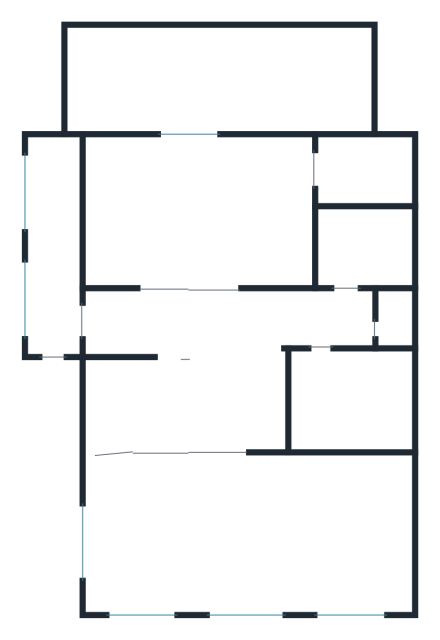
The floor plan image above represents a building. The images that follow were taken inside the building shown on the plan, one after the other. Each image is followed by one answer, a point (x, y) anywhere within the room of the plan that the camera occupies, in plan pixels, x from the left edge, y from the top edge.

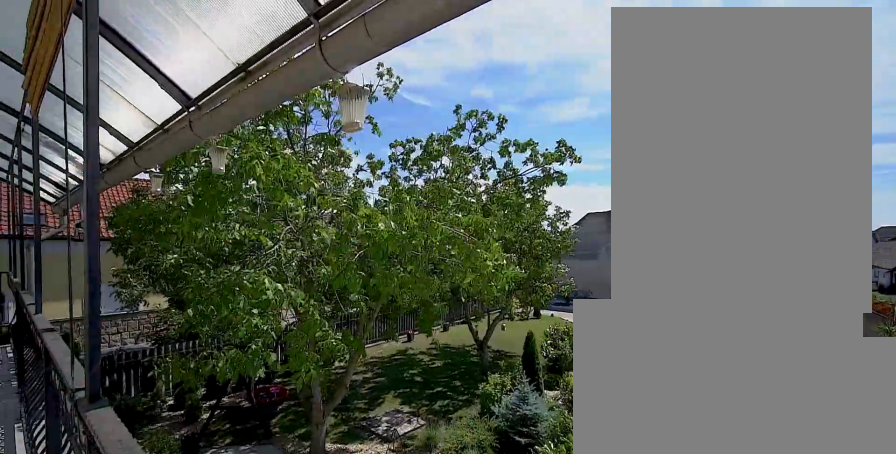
(233, 75)
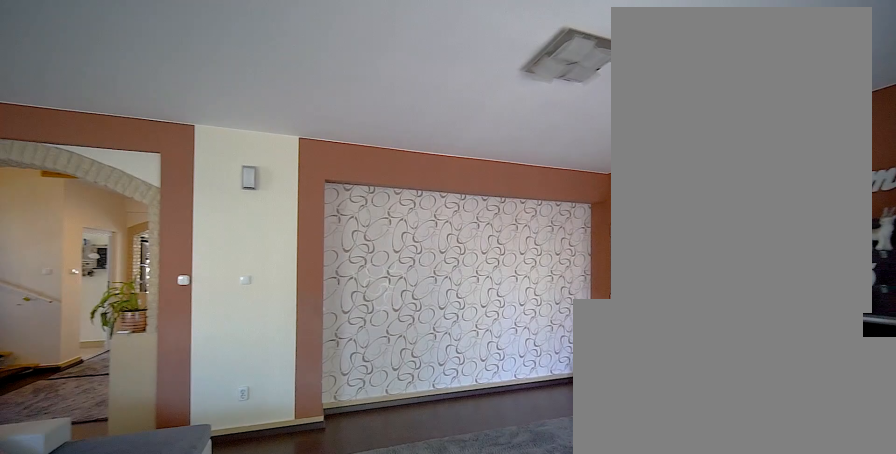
(255, 534)
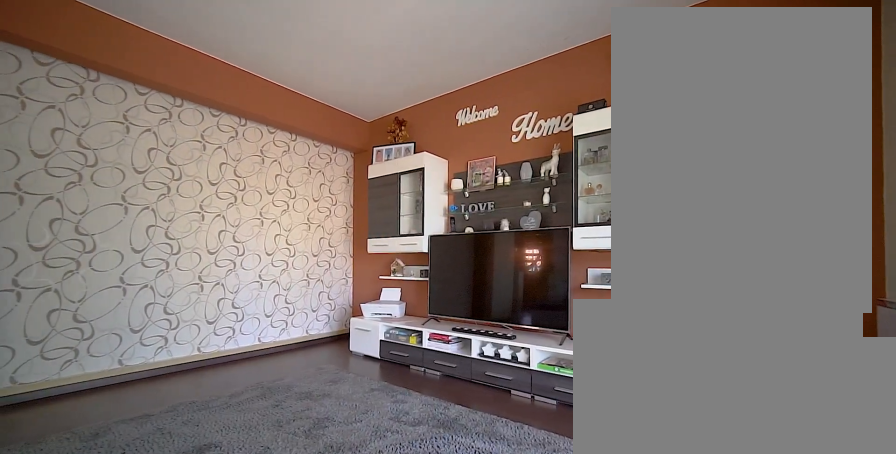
(255, 534)
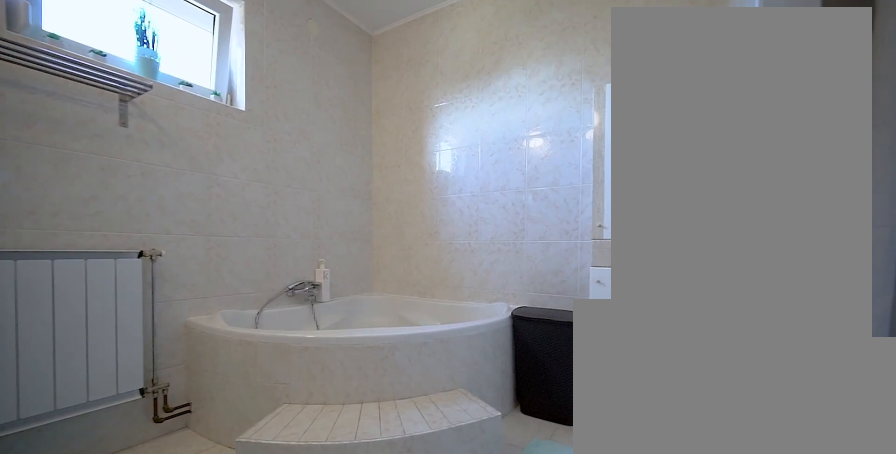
(355, 397)
